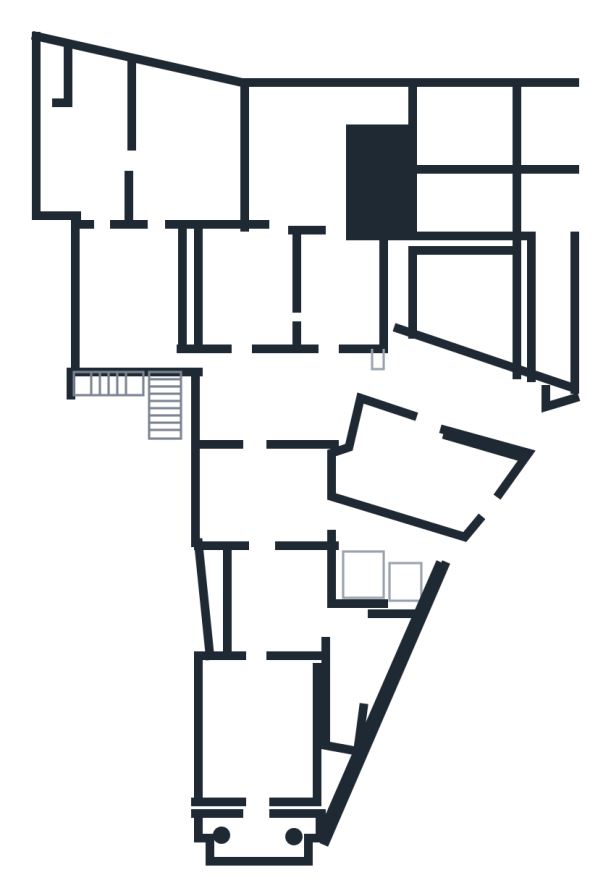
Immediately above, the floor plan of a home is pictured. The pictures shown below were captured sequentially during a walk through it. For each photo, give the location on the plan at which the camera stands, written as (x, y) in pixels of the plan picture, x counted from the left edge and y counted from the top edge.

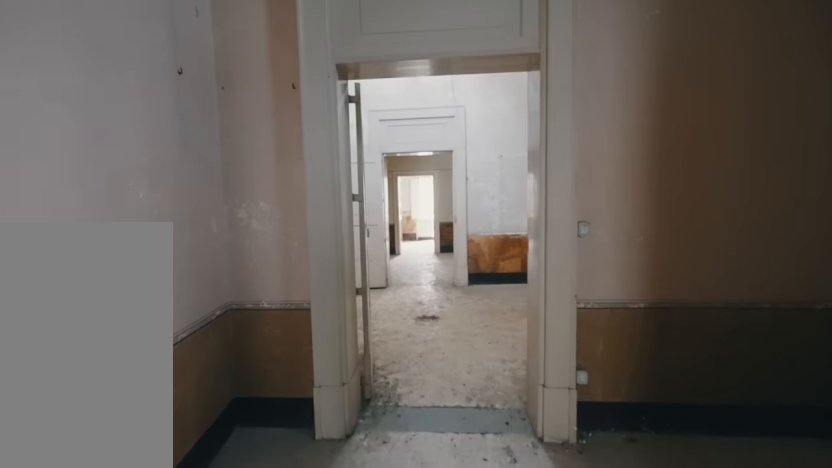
(261, 552)
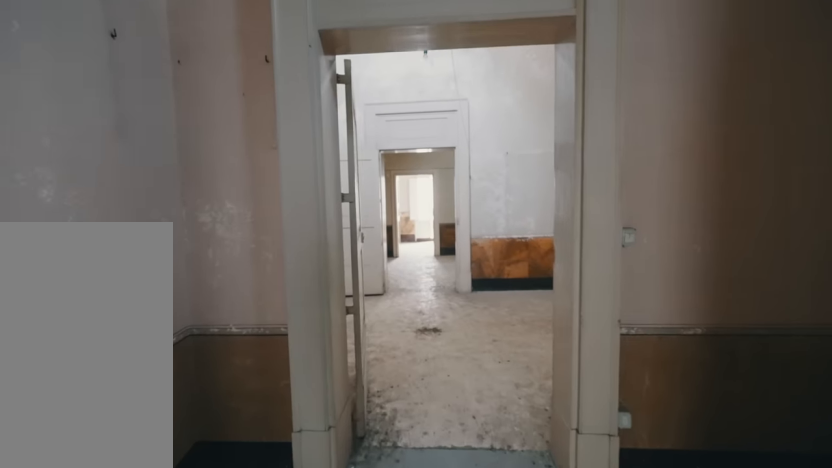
(261, 542)
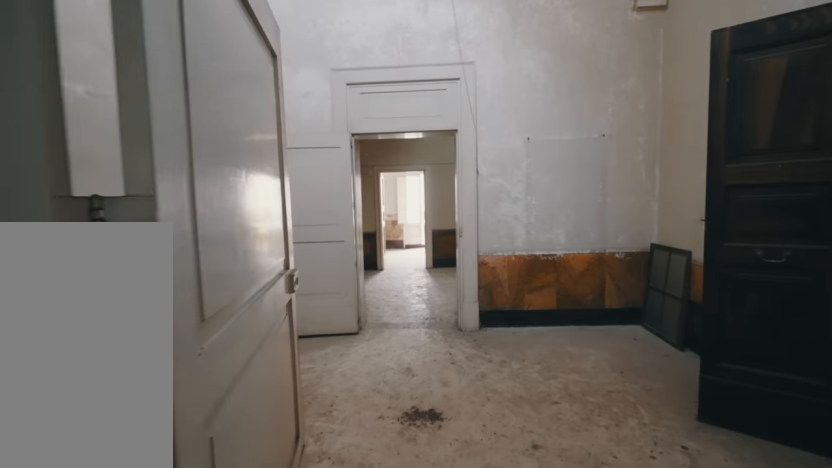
(261, 509)
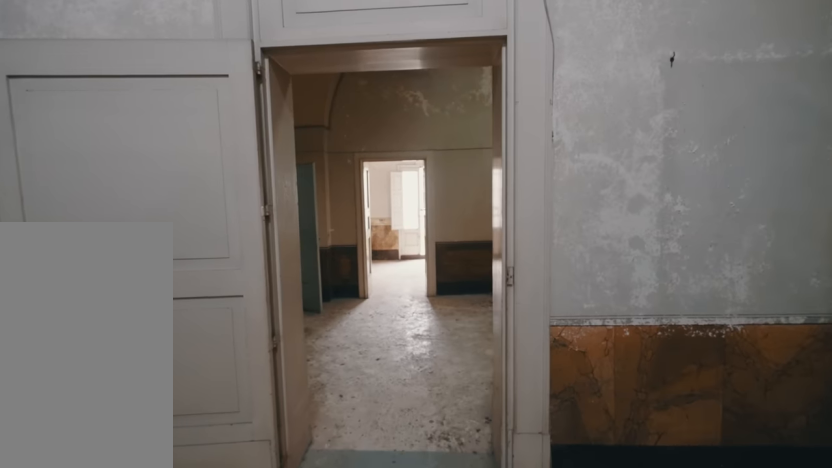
(262, 504)
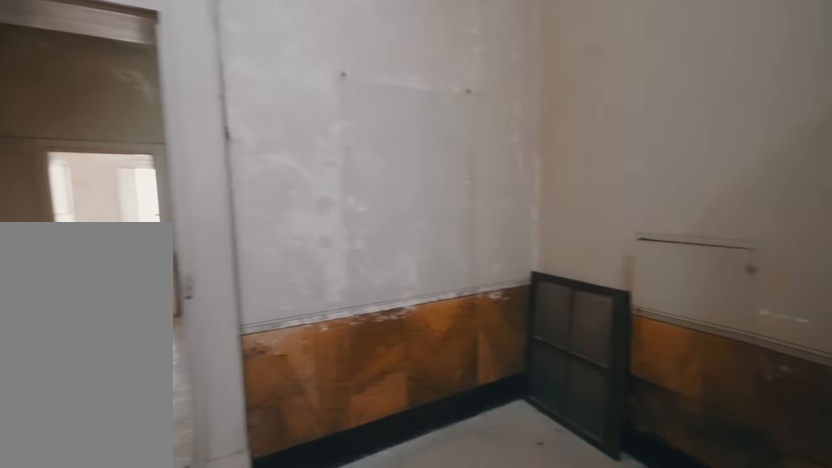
(262, 504)
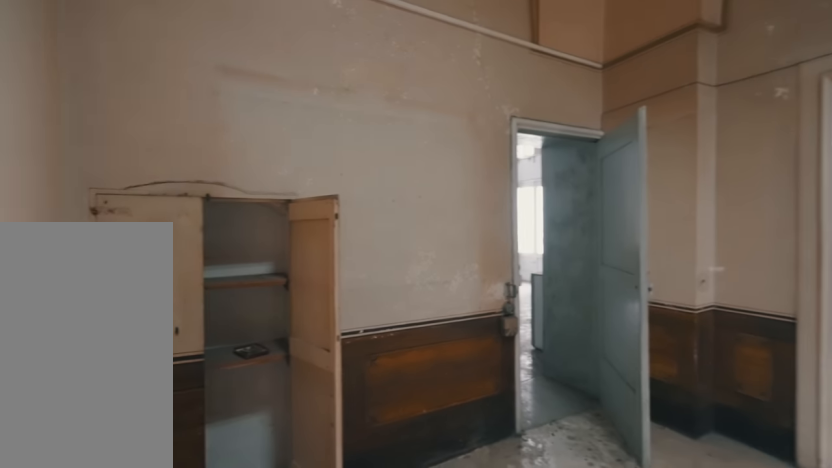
(278, 405)
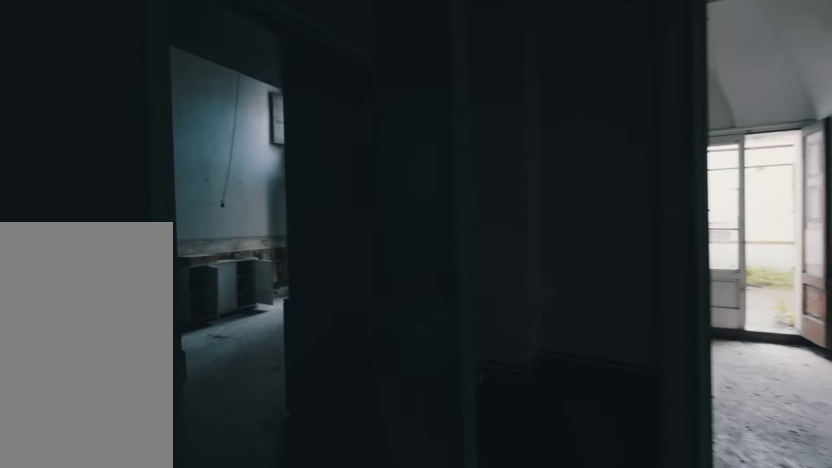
(278, 405)
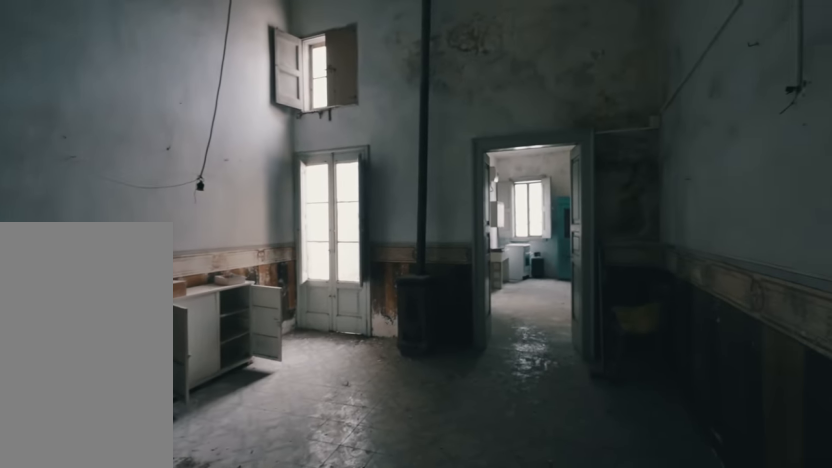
(132, 305)
